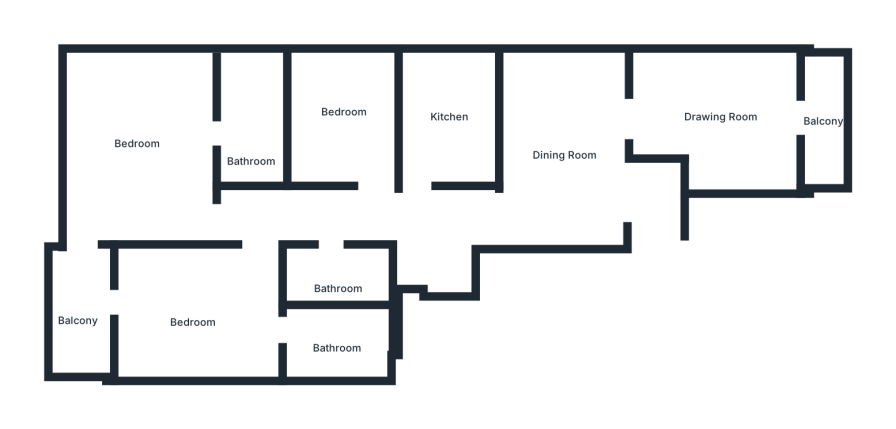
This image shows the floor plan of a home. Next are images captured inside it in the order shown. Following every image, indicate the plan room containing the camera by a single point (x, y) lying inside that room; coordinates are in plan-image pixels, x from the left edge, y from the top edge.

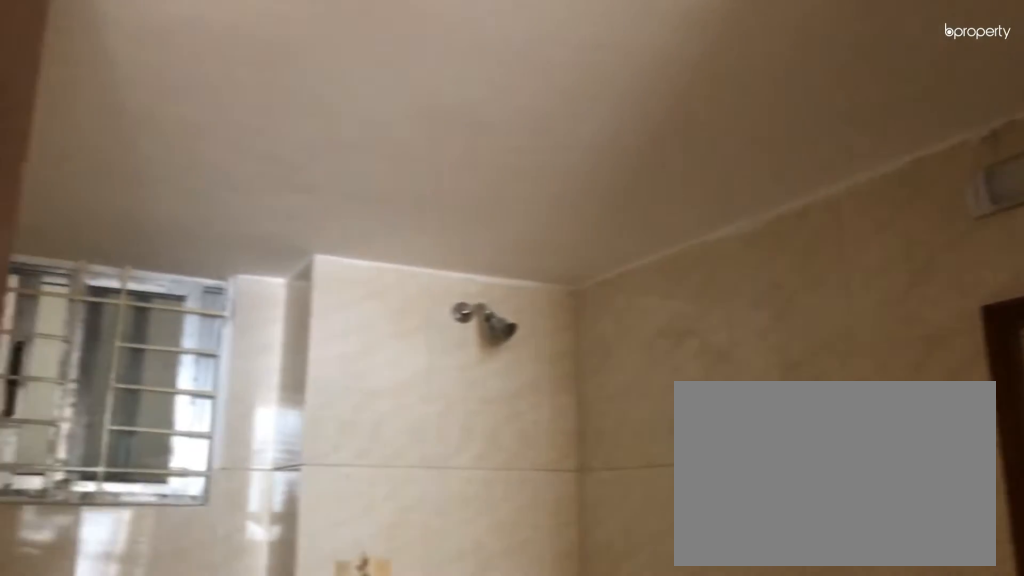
(340, 345)
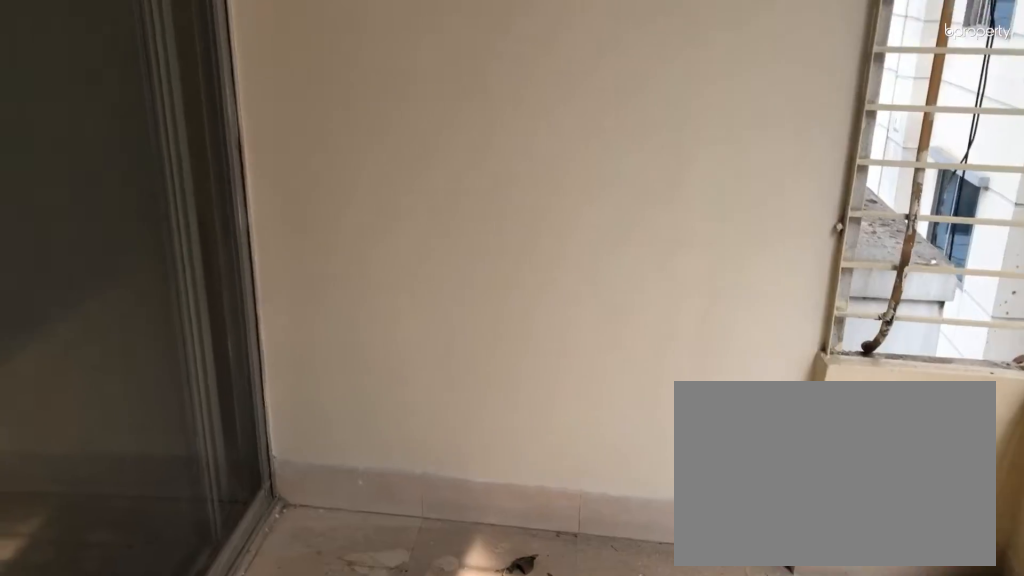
(87, 320)
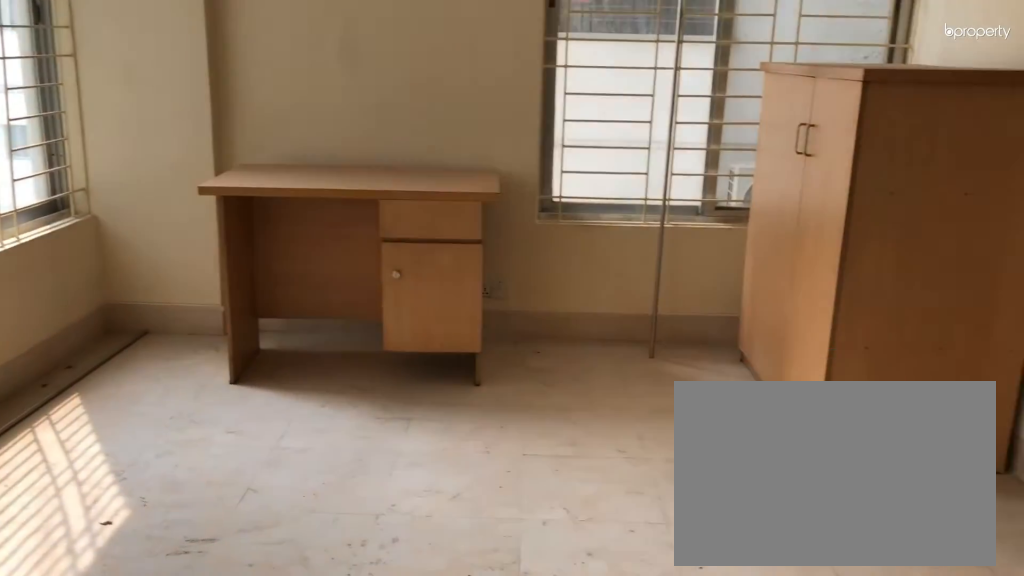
(144, 144)
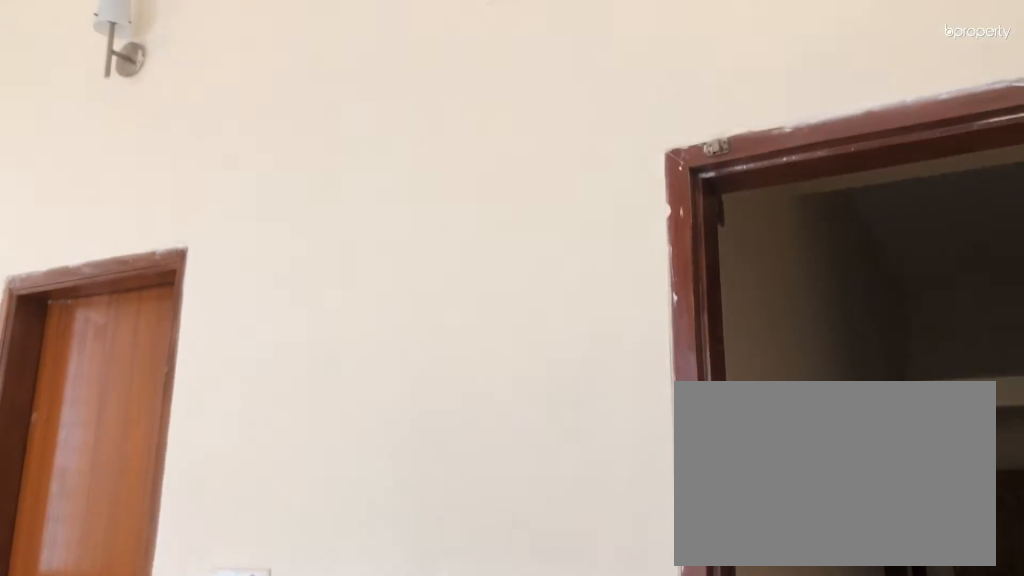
(144, 144)
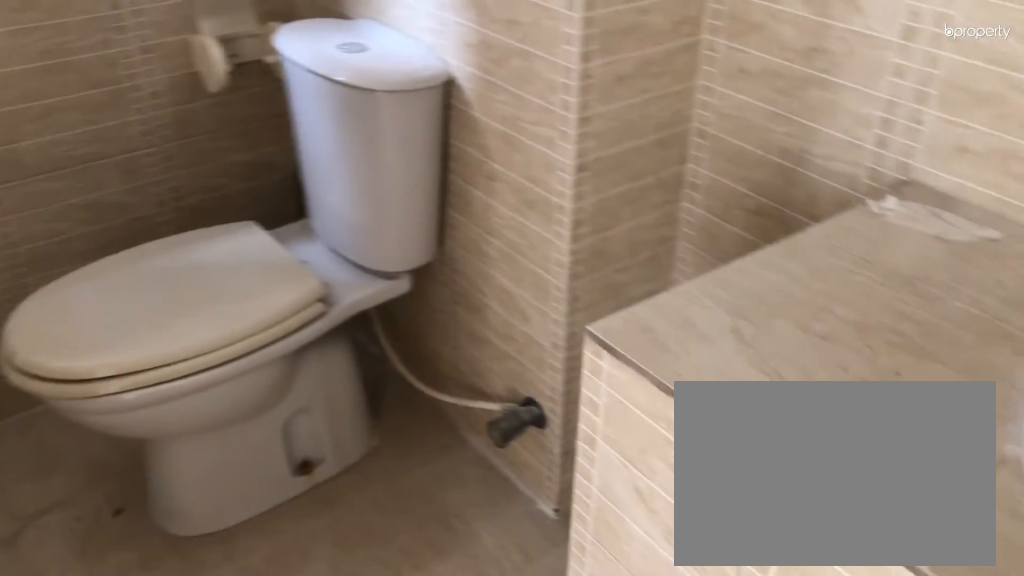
(256, 119)
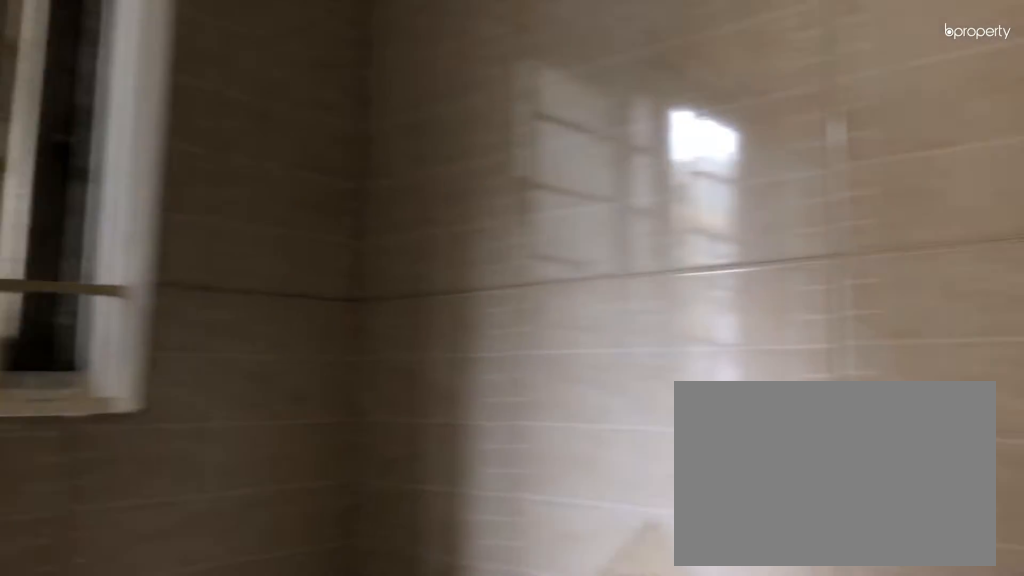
(256, 119)
